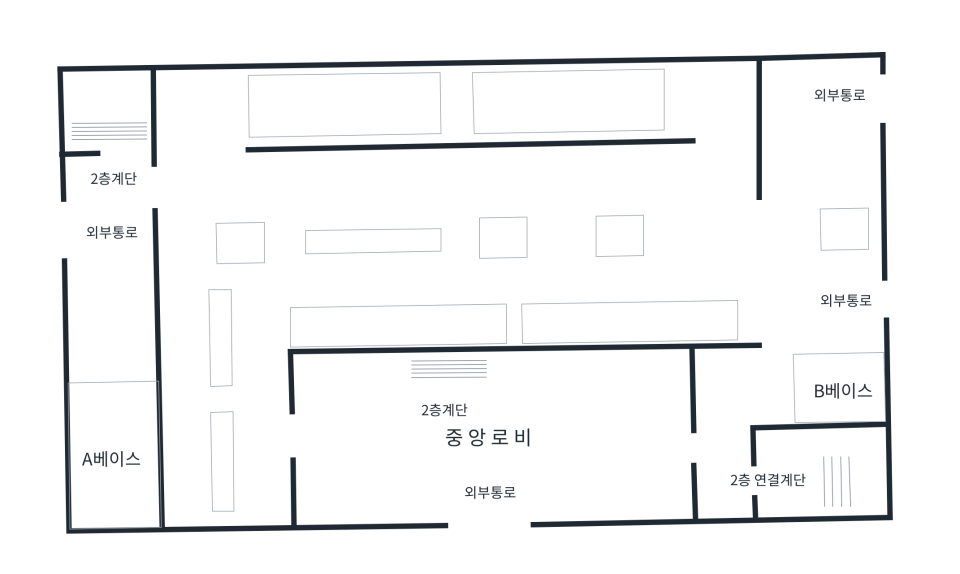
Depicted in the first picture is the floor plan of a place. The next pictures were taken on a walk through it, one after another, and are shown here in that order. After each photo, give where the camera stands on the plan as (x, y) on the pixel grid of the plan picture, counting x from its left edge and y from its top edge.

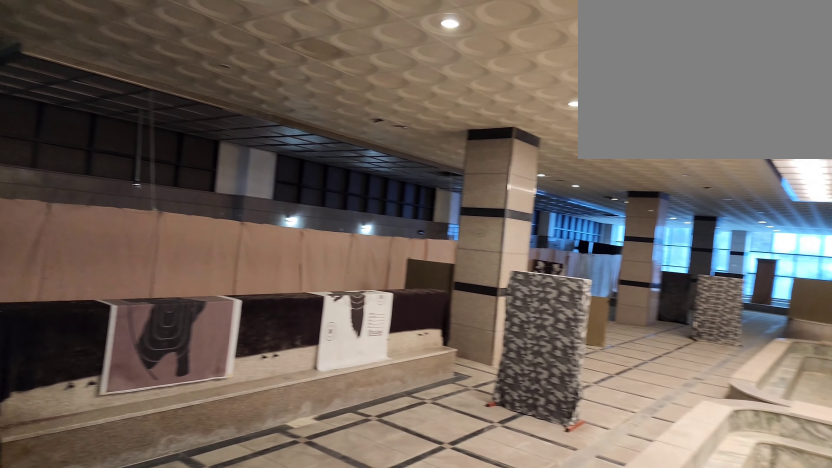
(183, 295)
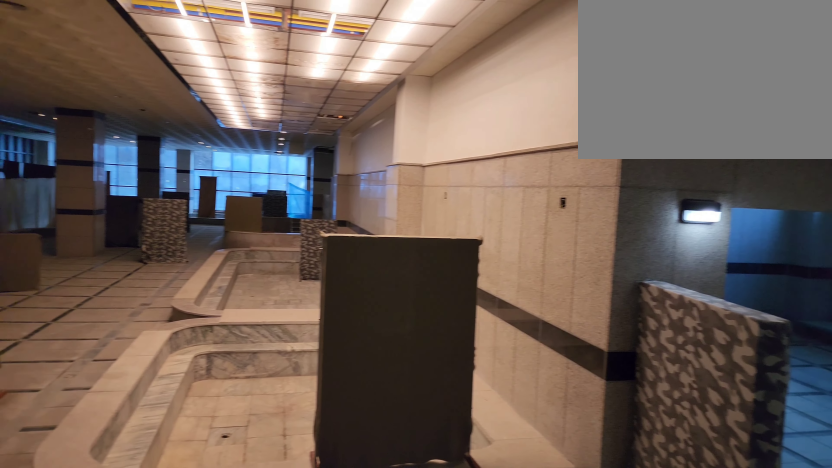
(178, 279)
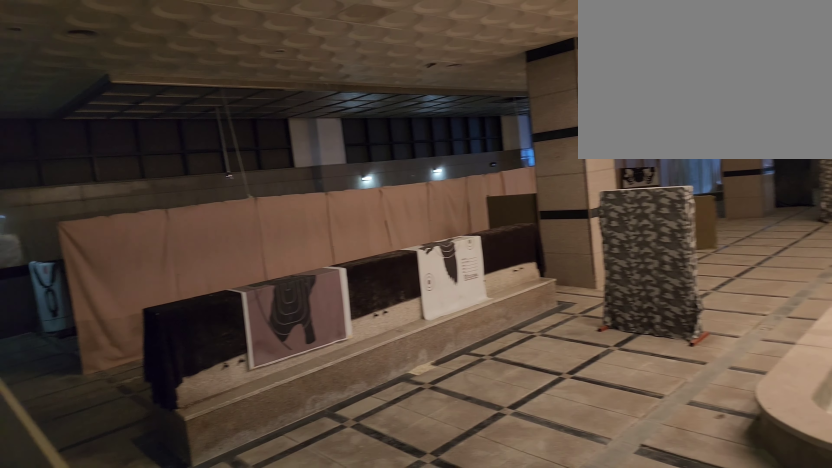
(178, 277)
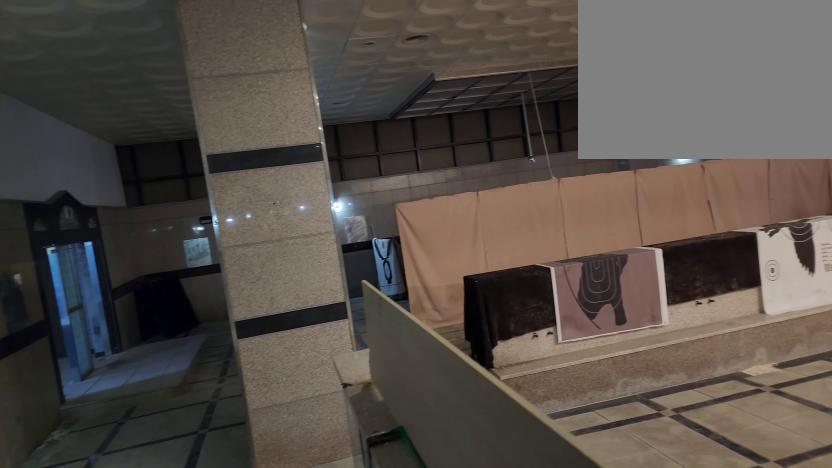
(178, 277)
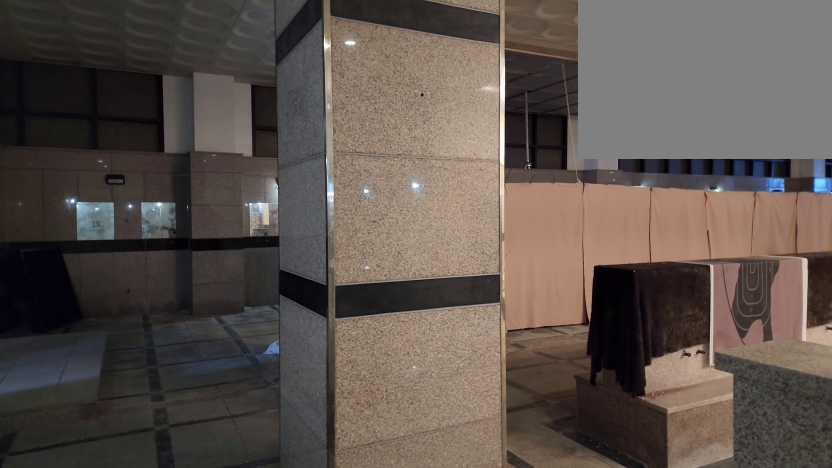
(184, 233)
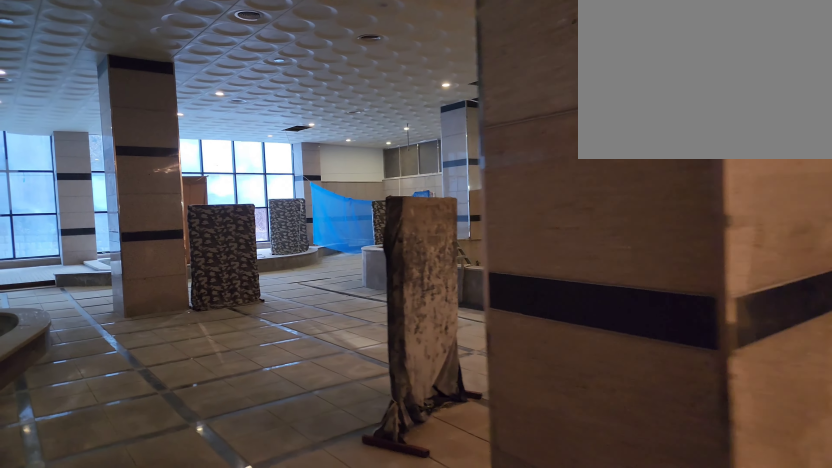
(300, 213)
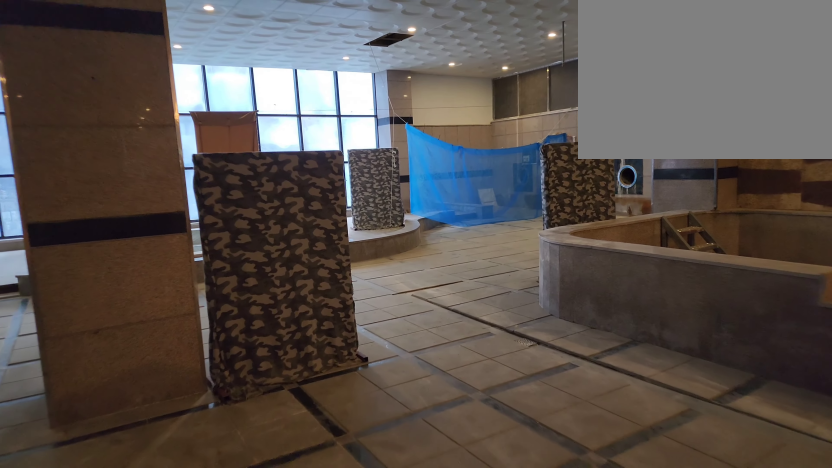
(299, 213)
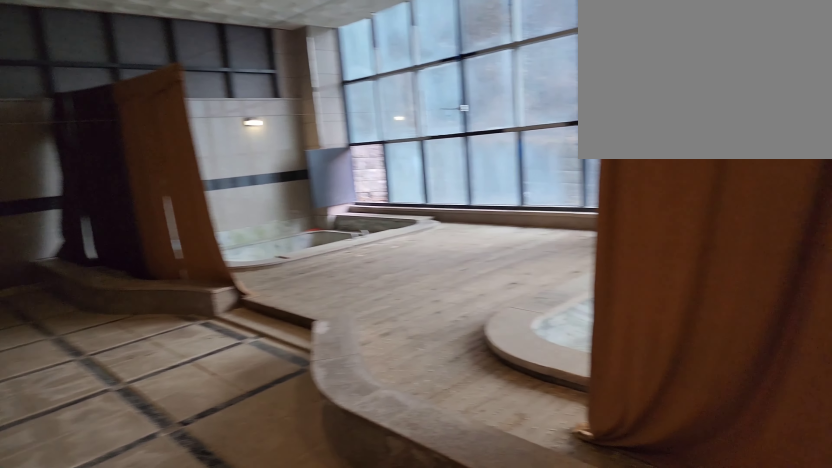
(711, 225)
